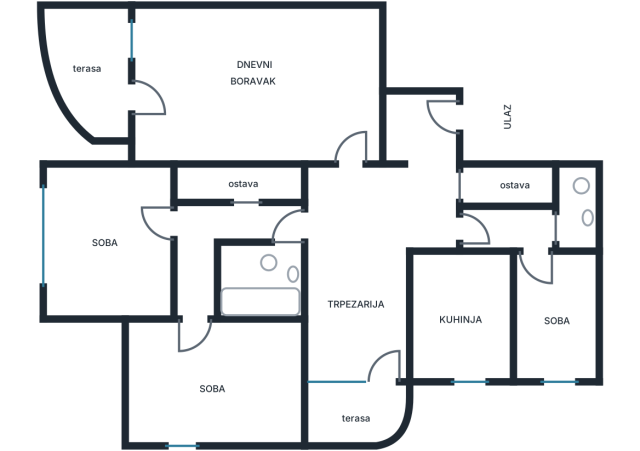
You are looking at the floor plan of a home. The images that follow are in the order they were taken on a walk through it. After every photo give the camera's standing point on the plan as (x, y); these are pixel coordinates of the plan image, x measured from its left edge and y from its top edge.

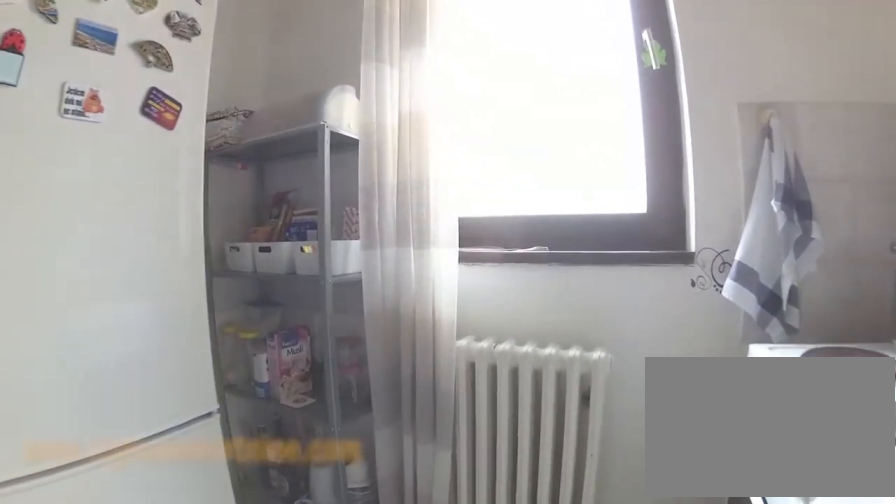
(464, 327)
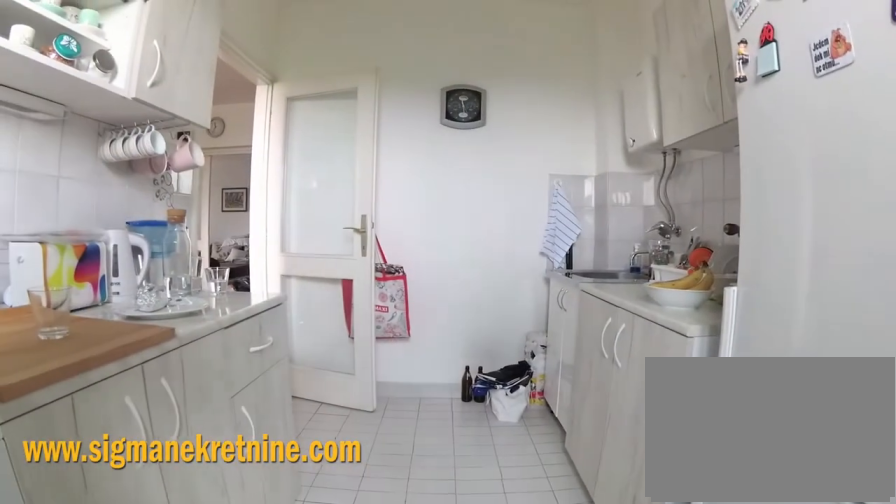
(452, 379)
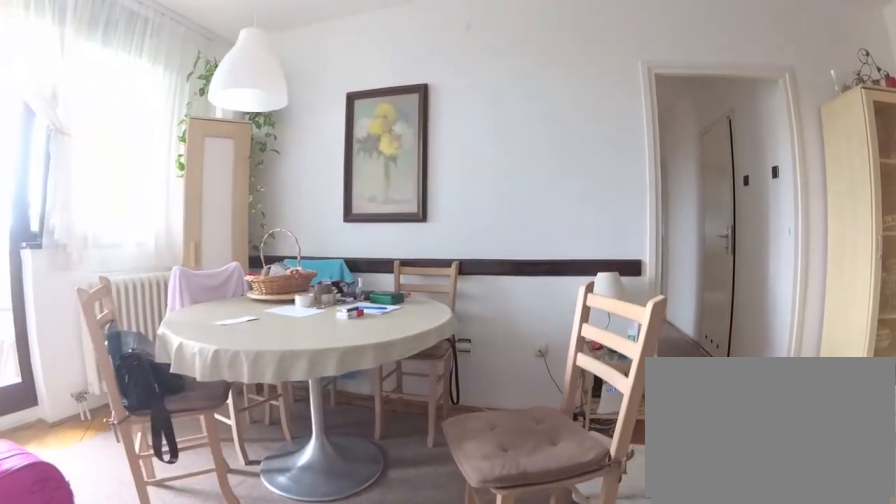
(423, 281)
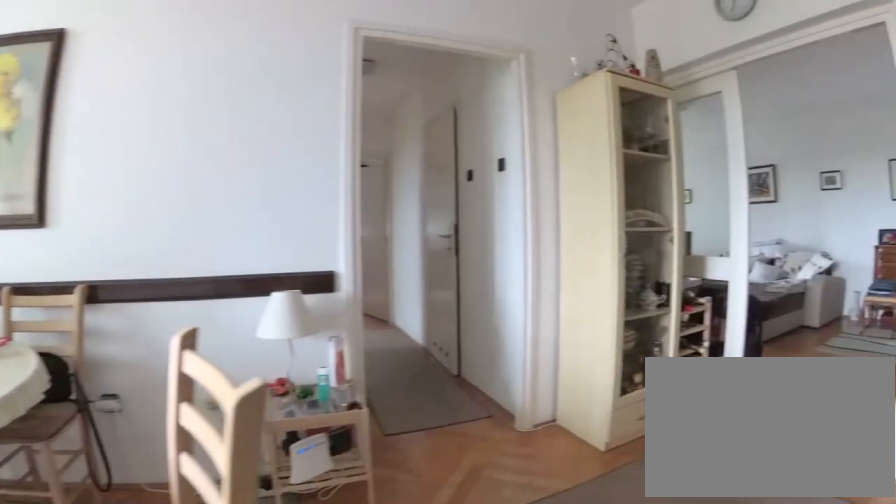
(391, 286)
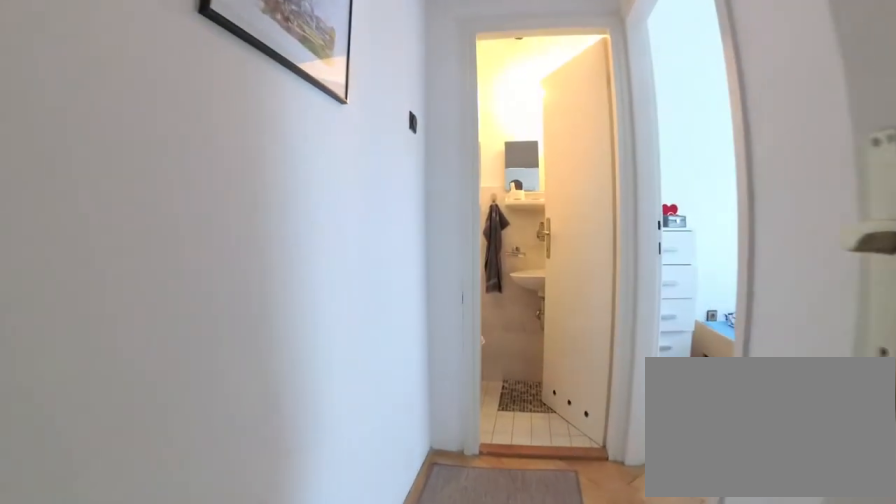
(458, 231)
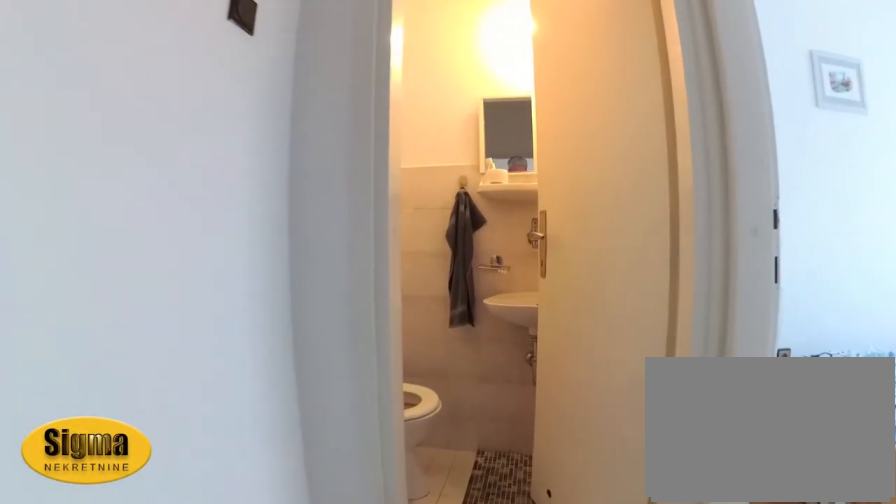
(497, 231)
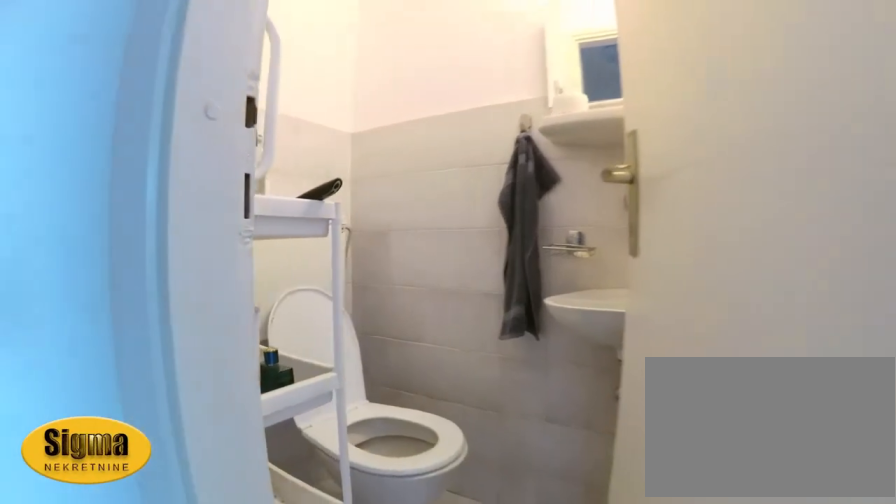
(526, 235)
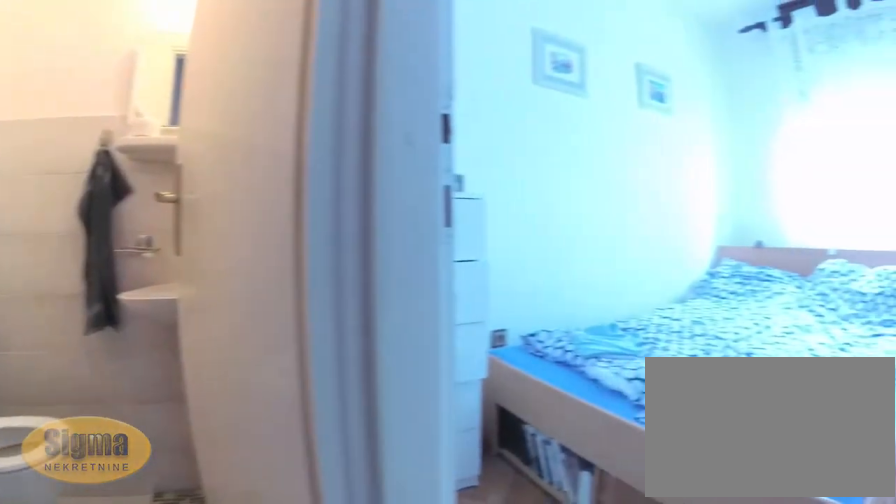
(511, 232)
